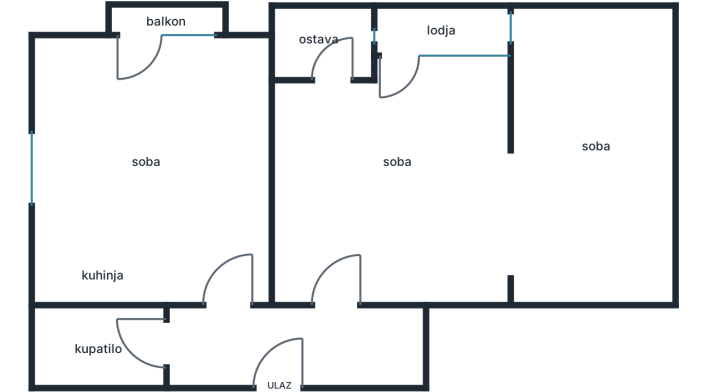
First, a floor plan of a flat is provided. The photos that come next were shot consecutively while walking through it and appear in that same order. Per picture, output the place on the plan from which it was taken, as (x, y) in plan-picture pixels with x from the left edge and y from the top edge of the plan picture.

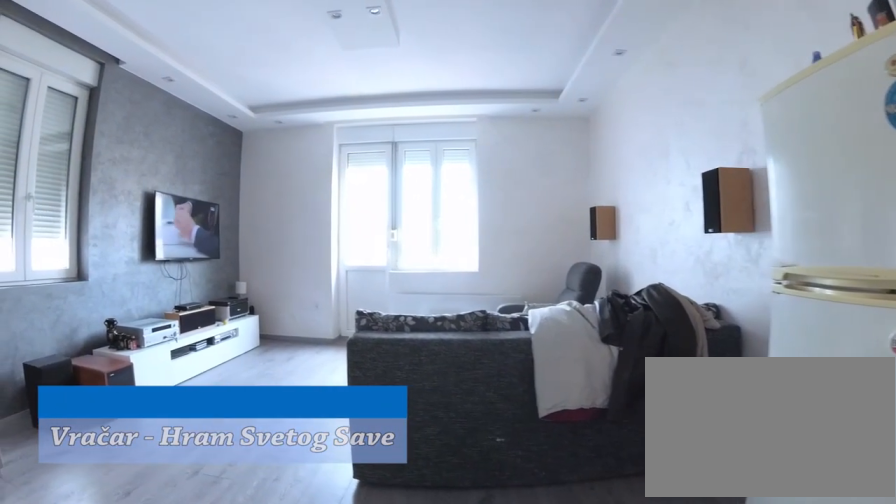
(236, 271)
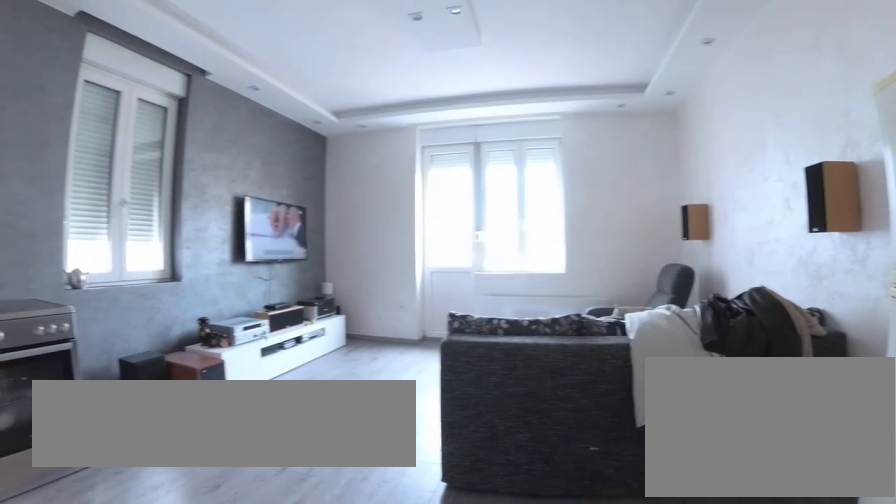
(239, 271)
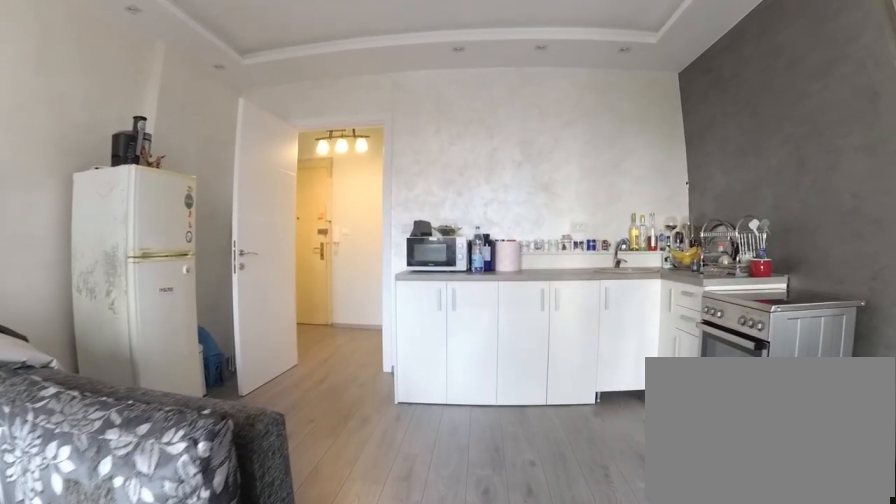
(174, 120)
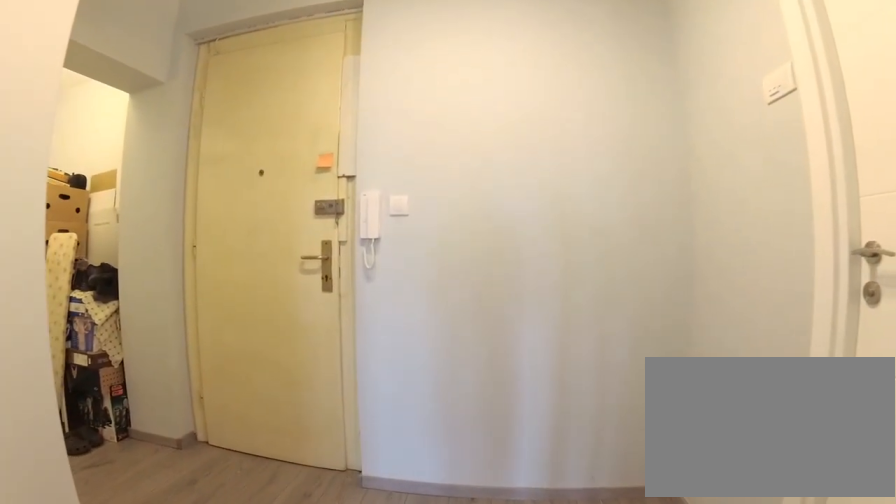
(217, 282)
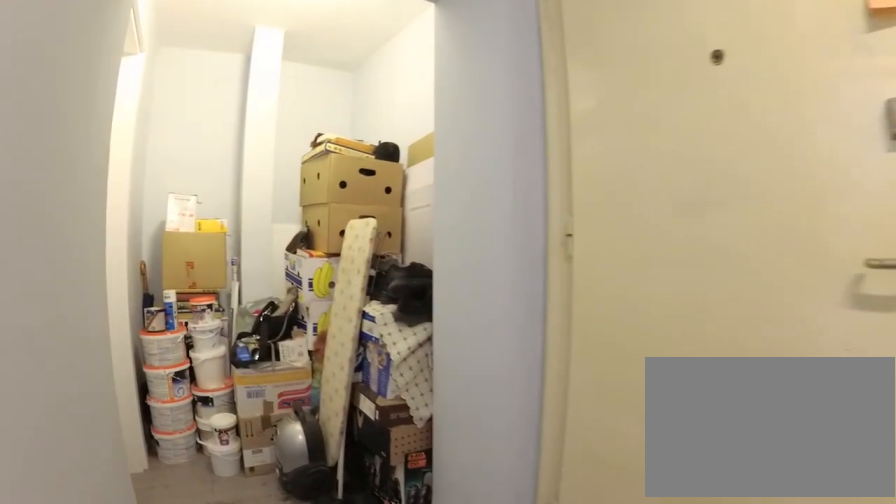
(255, 342)
